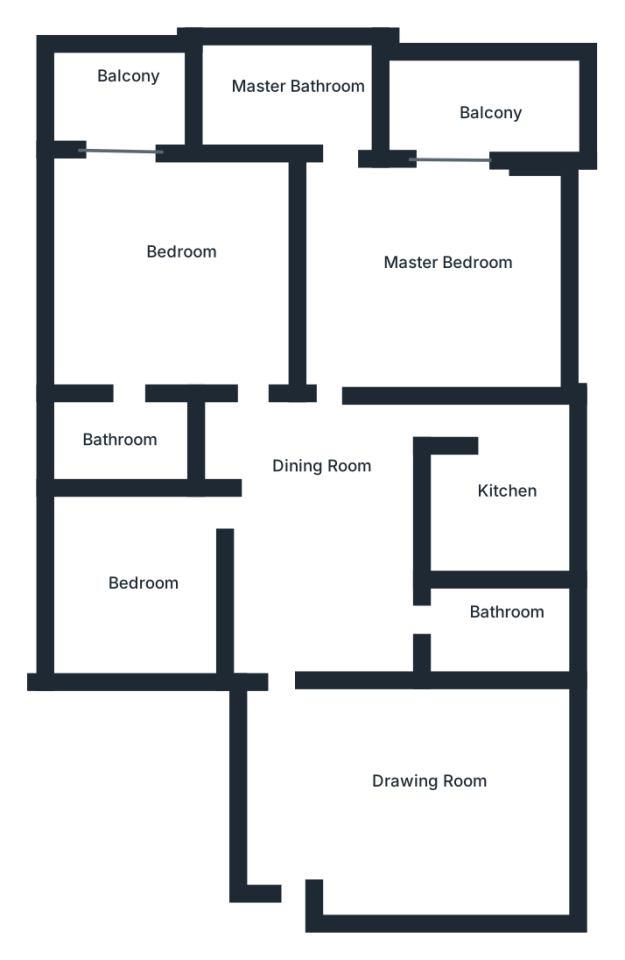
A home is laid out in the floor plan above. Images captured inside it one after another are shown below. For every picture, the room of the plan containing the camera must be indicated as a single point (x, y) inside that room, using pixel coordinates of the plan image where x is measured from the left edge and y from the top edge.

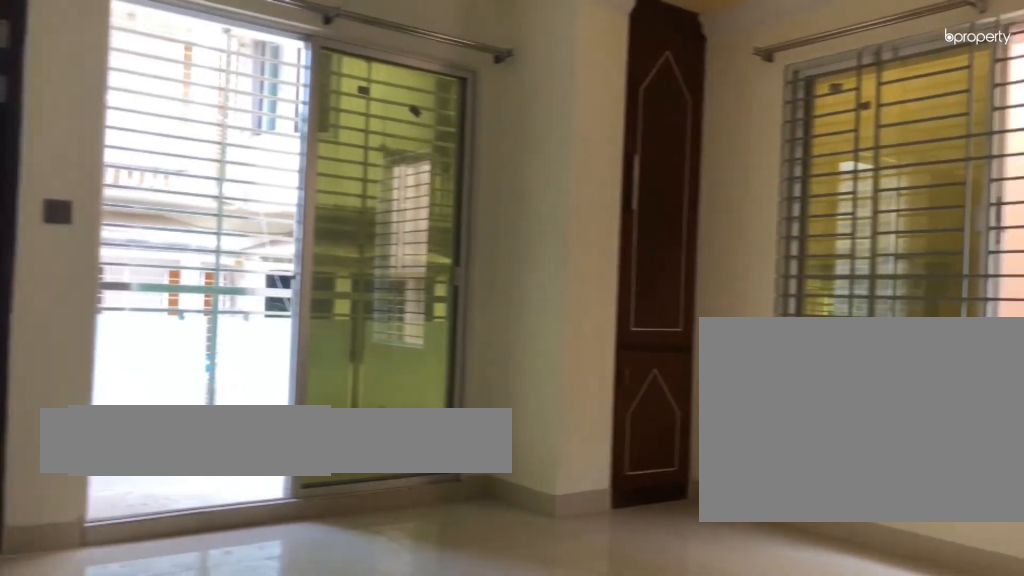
(409, 264)
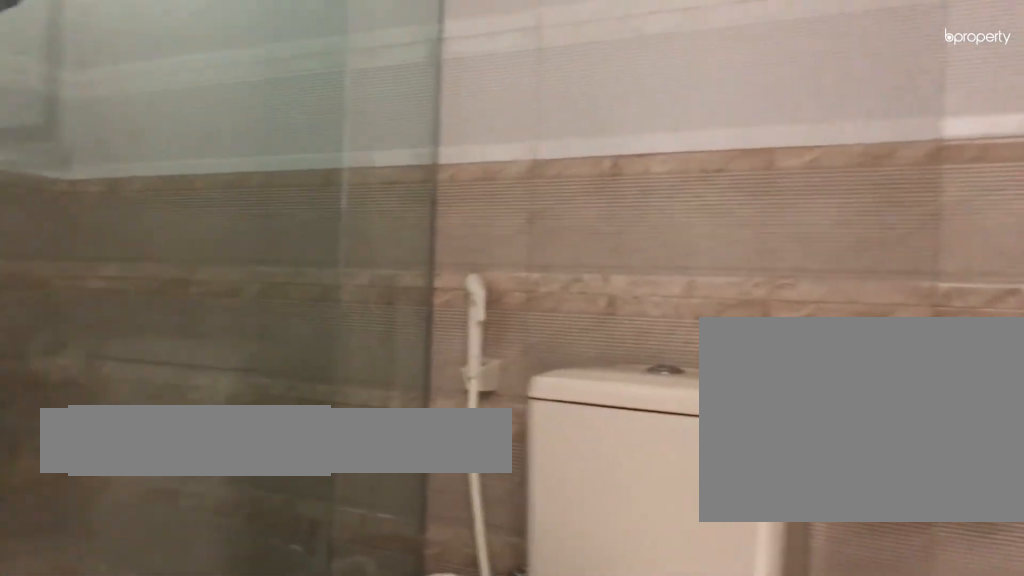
(304, 99)
